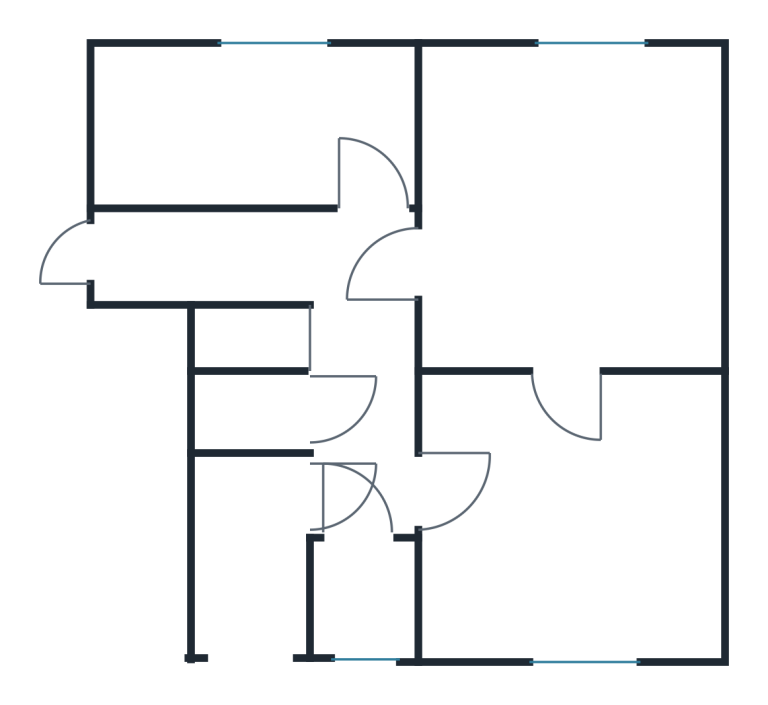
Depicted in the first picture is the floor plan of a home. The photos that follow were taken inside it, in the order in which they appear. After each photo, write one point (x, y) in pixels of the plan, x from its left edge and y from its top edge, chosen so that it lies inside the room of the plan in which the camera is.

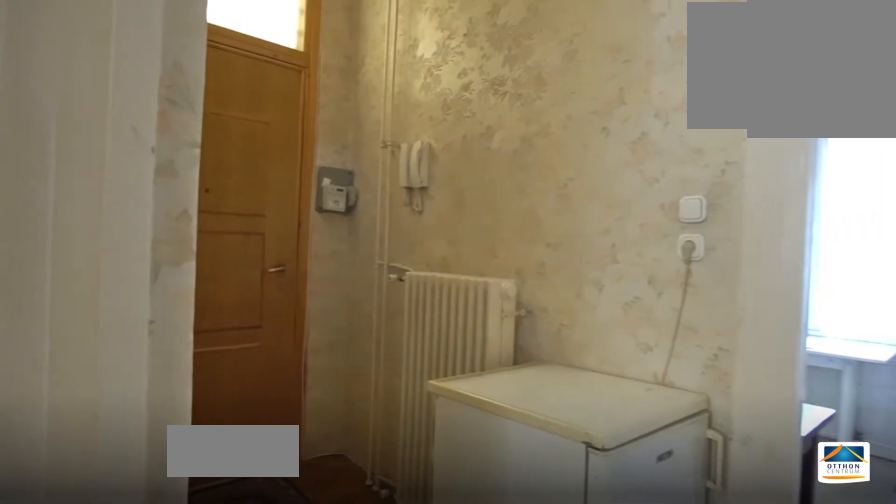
(249, 257)
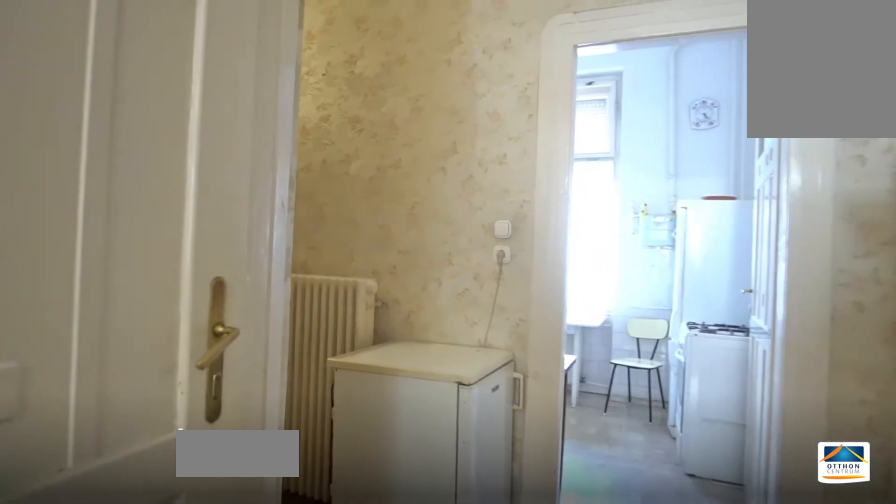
(251, 258)
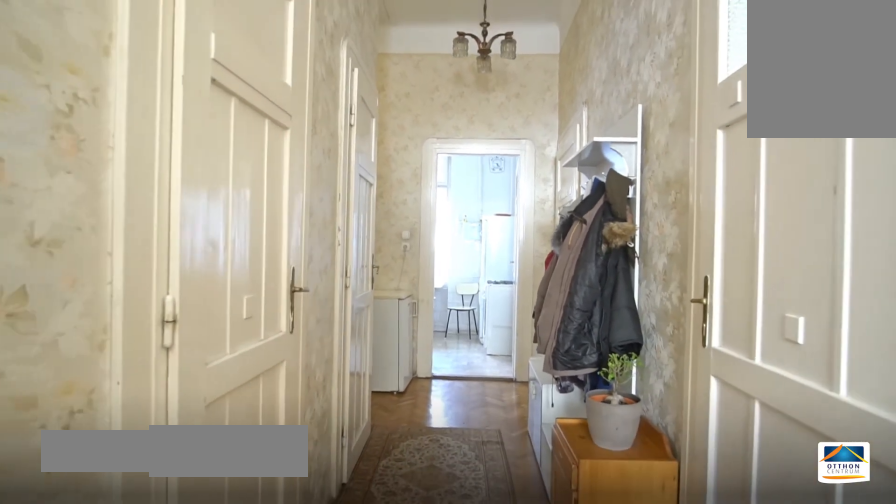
(366, 411)
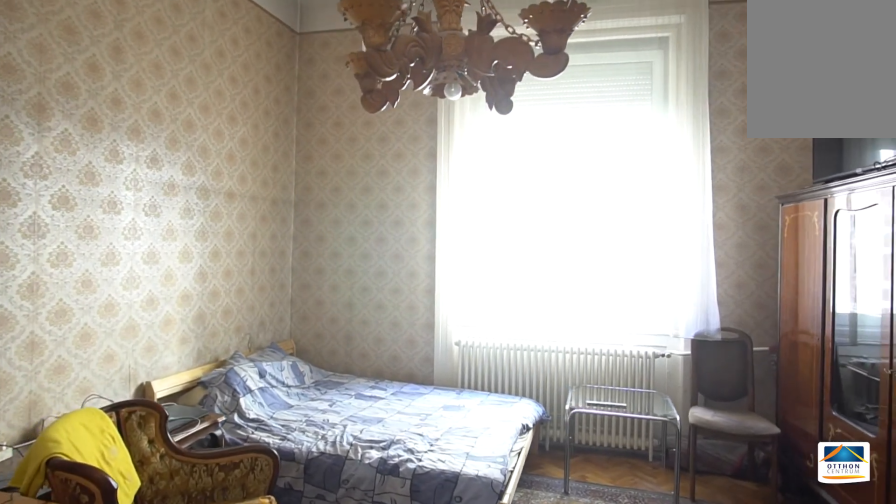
(588, 538)
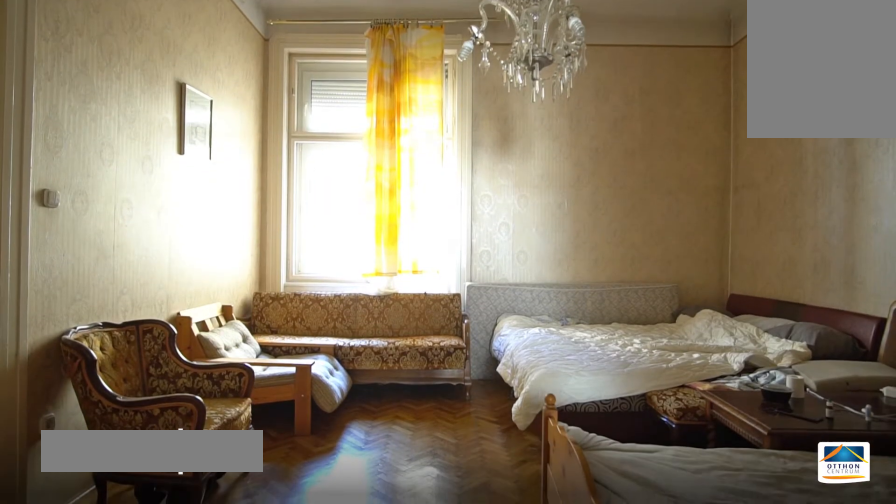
(587, 212)
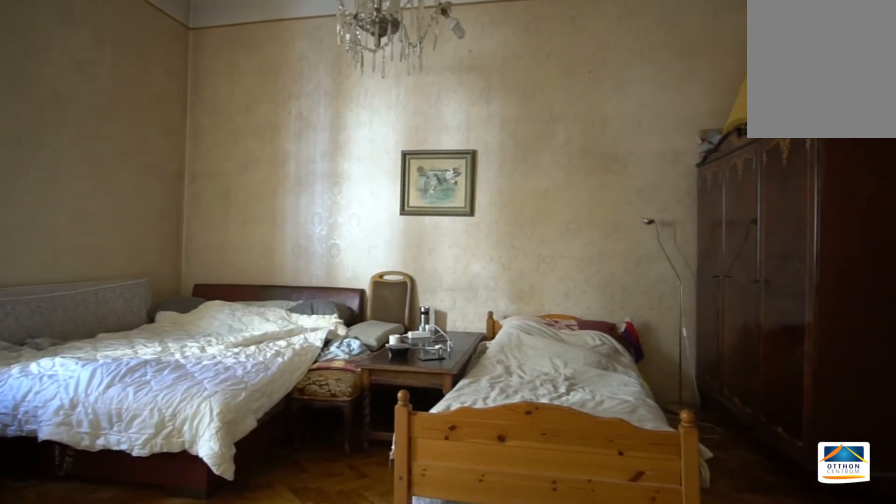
(586, 214)
